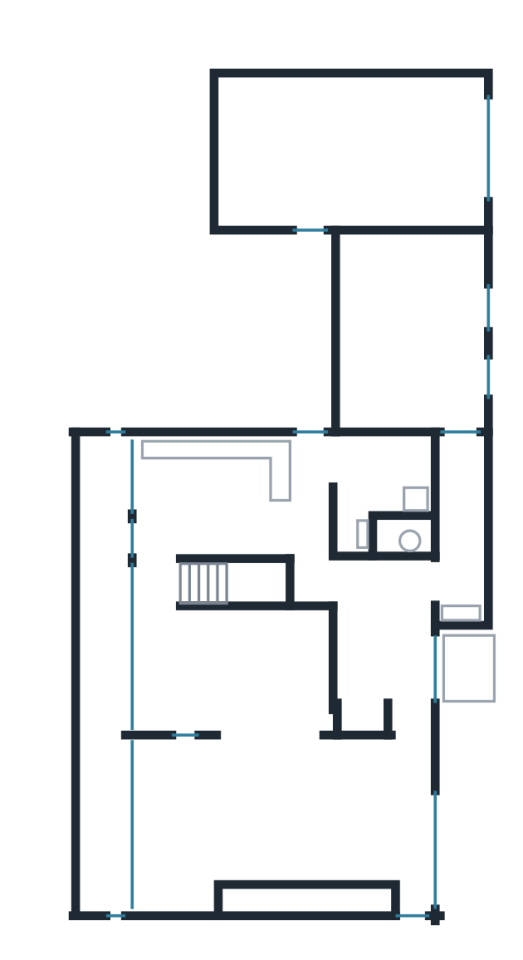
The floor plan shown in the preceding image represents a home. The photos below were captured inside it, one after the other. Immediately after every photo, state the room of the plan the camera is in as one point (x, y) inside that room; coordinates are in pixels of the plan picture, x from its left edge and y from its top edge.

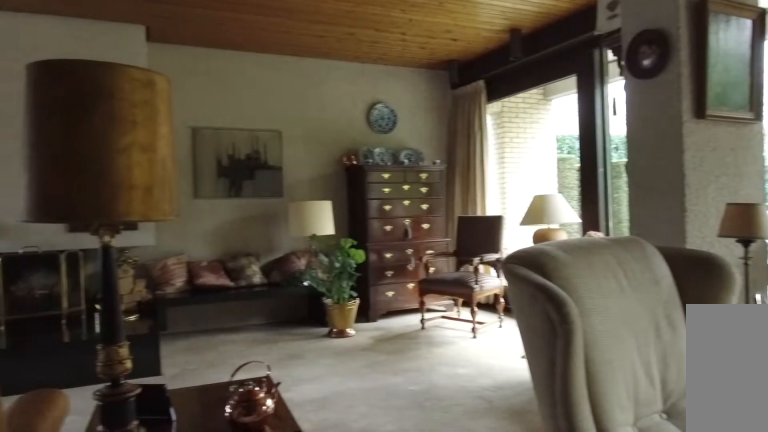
(263, 762)
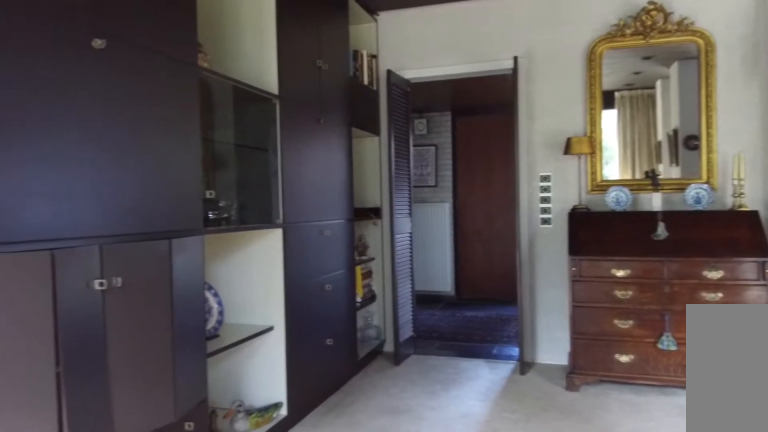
(262, 762)
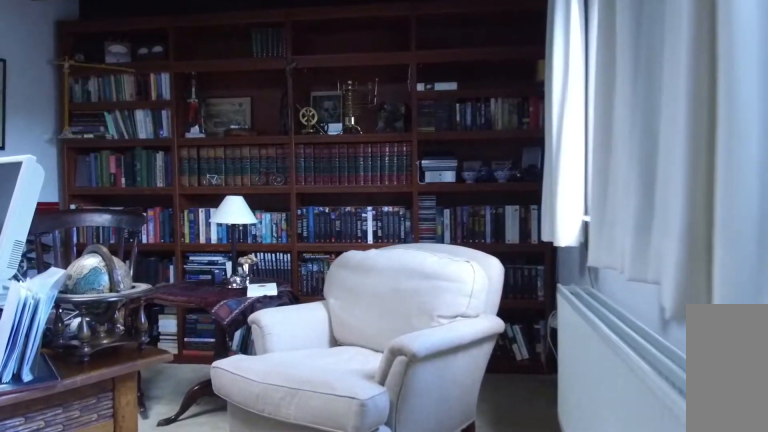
(410, 331)
